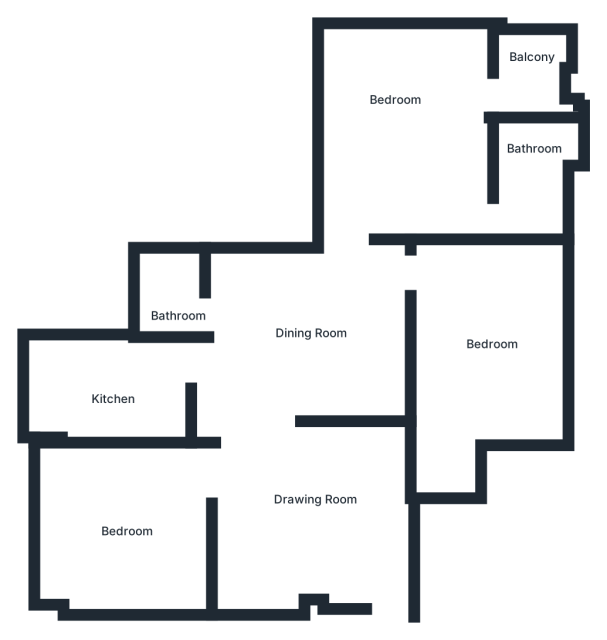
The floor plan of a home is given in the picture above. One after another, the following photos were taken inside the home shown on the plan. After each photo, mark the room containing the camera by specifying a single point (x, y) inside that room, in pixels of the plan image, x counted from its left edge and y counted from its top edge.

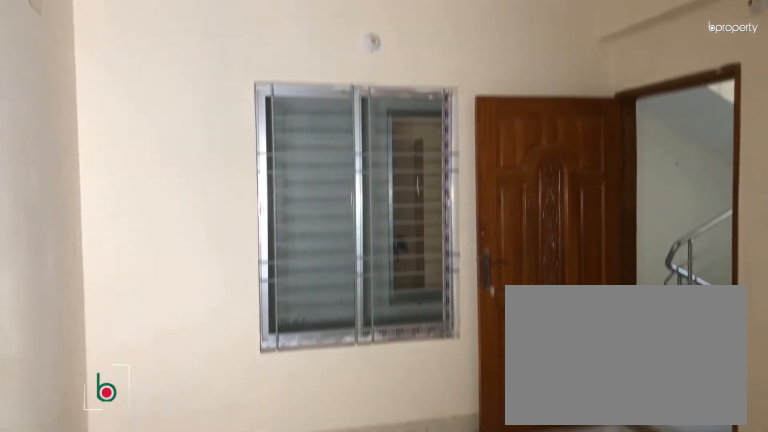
(285, 501)
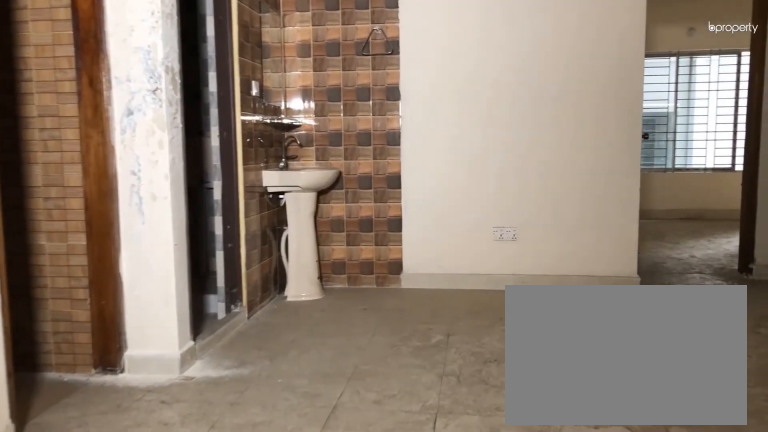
(314, 338)
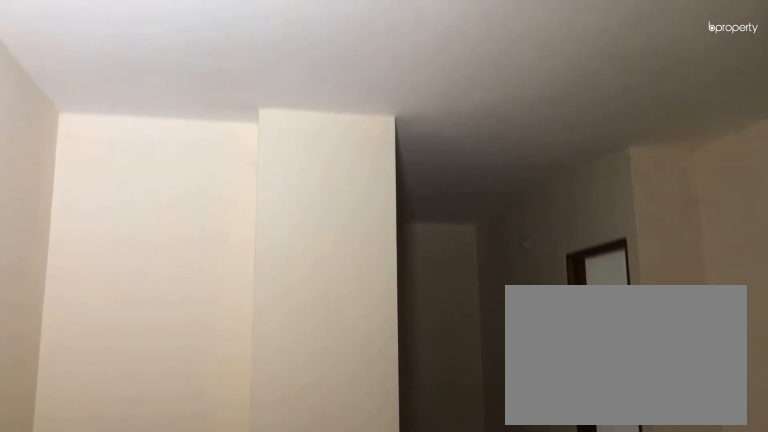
(308, 343)
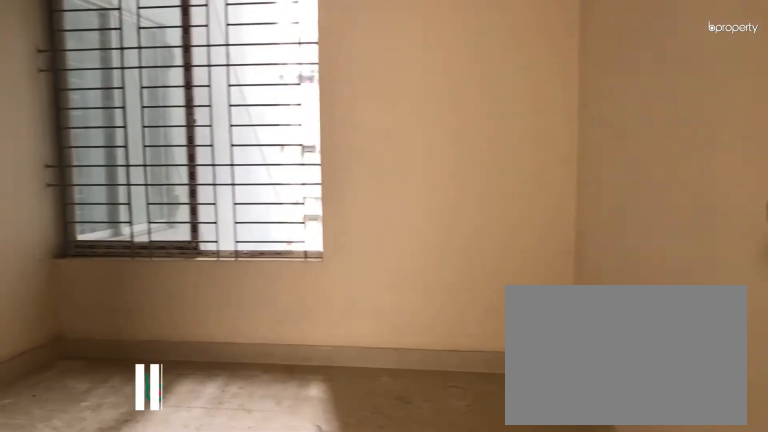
(125, 526)
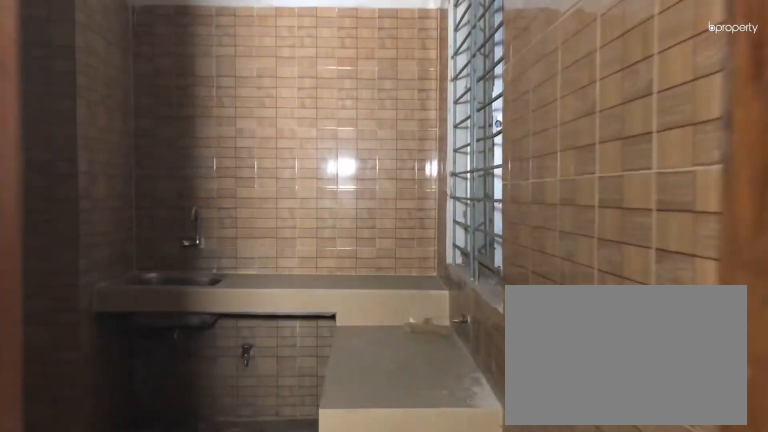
(111, 392)
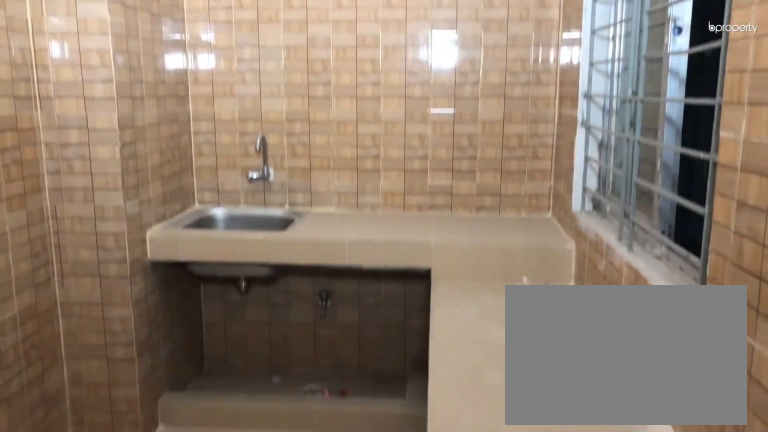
(111, 392)
